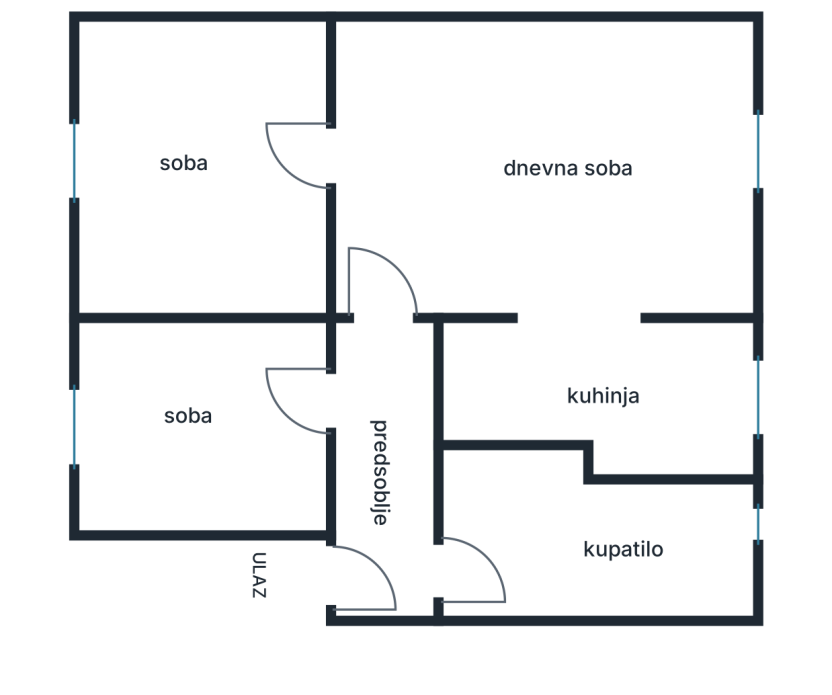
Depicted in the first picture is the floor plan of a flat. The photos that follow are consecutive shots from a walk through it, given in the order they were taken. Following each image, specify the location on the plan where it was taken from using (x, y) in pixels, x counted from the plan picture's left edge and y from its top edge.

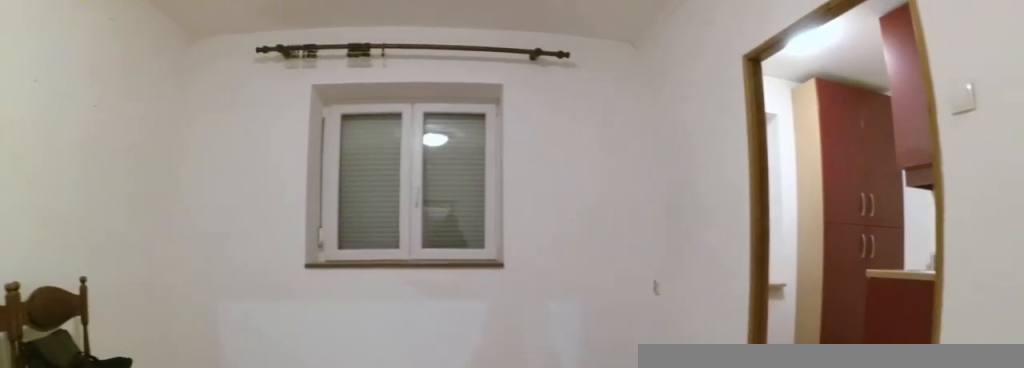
(370, 127)
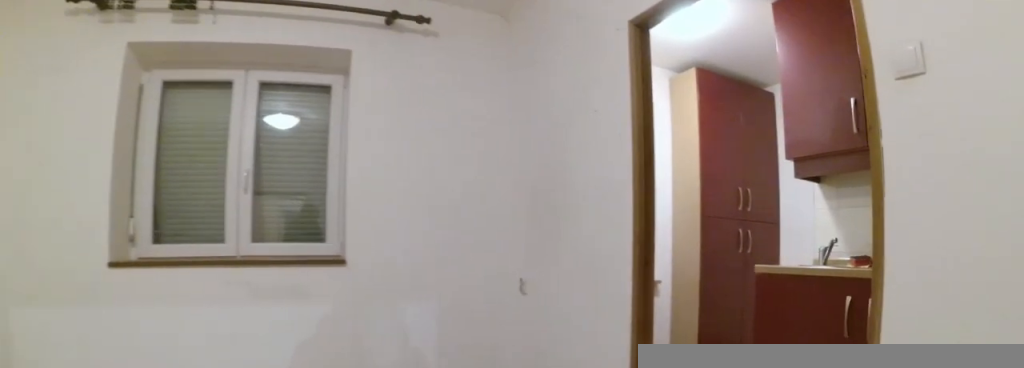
(416, 172)
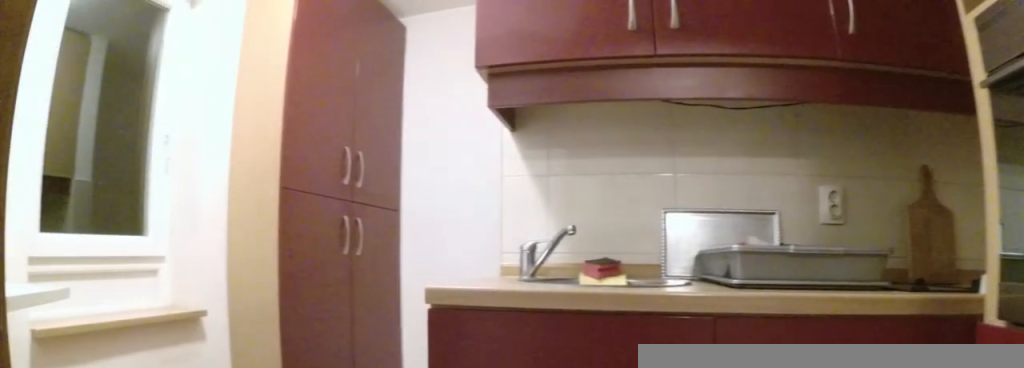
(553, 327)
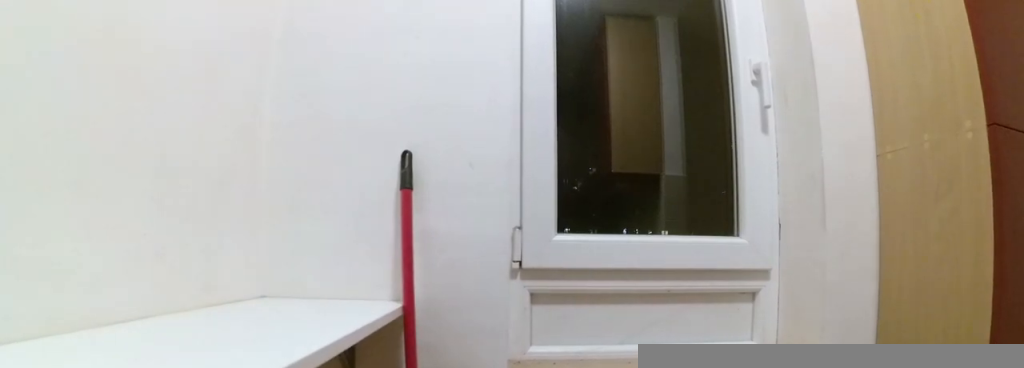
(655, 358)
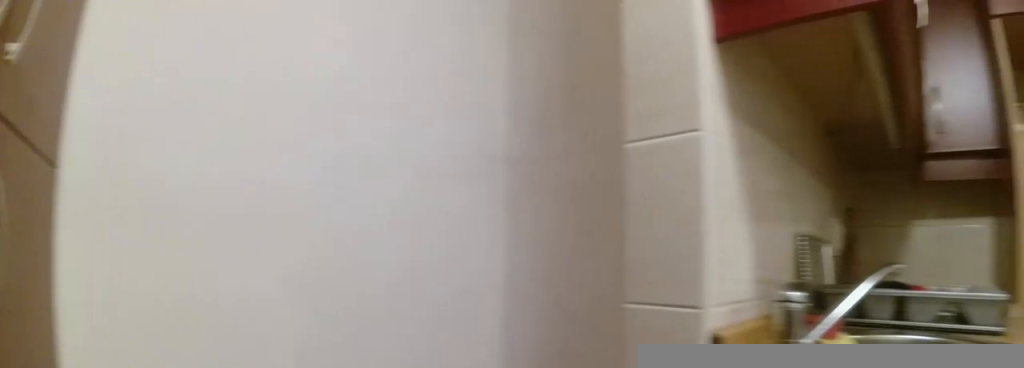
(743, 352)
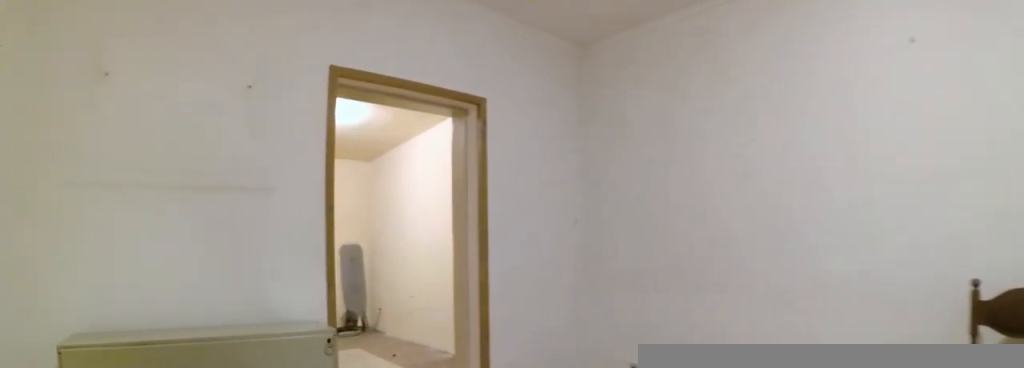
(606, 301)
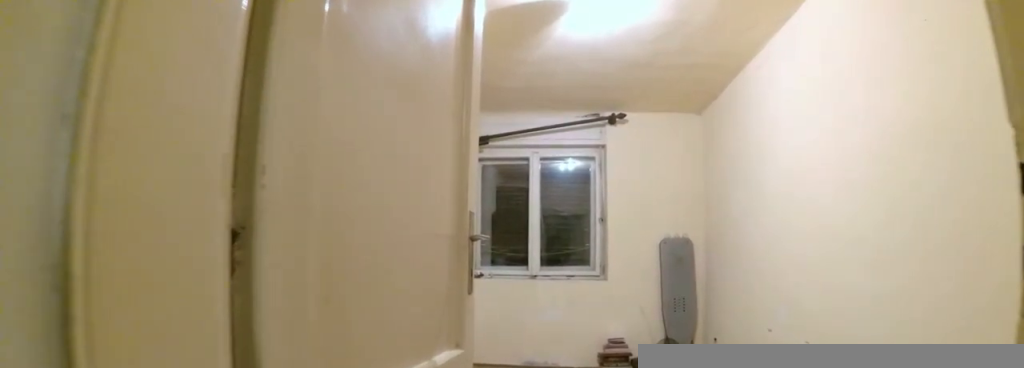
(361, 177)
